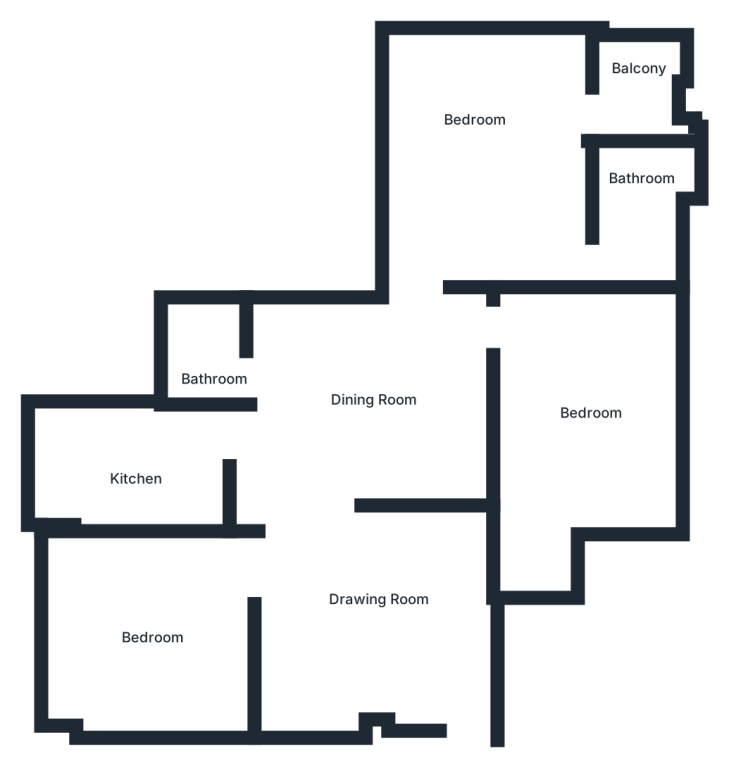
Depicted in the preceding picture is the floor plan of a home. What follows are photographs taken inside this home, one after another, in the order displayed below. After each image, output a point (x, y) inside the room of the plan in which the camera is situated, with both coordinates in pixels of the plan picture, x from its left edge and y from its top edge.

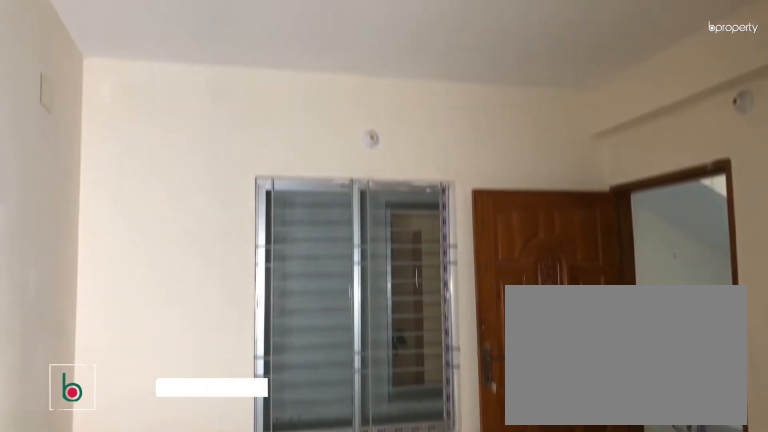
(342, 601)
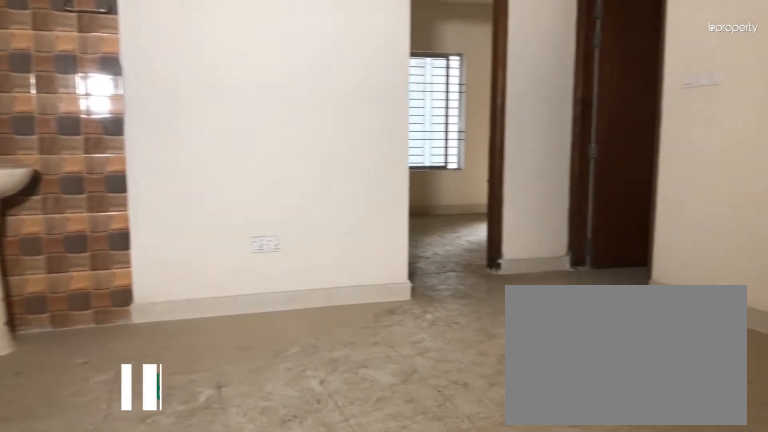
(377, 405)
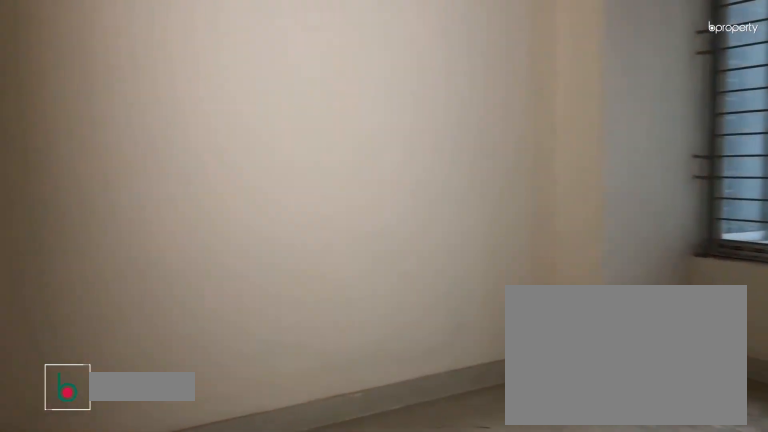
(150, 631)
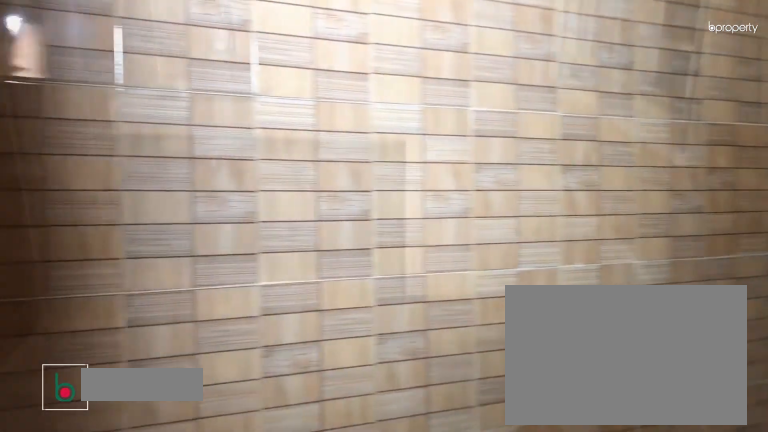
(134, 471)
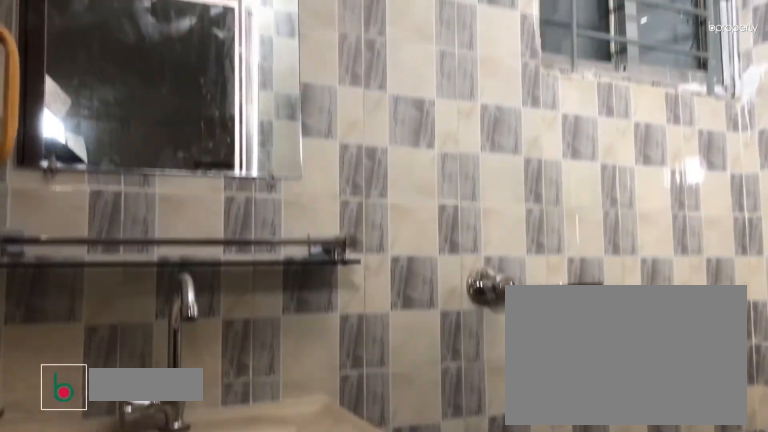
(203, 352)
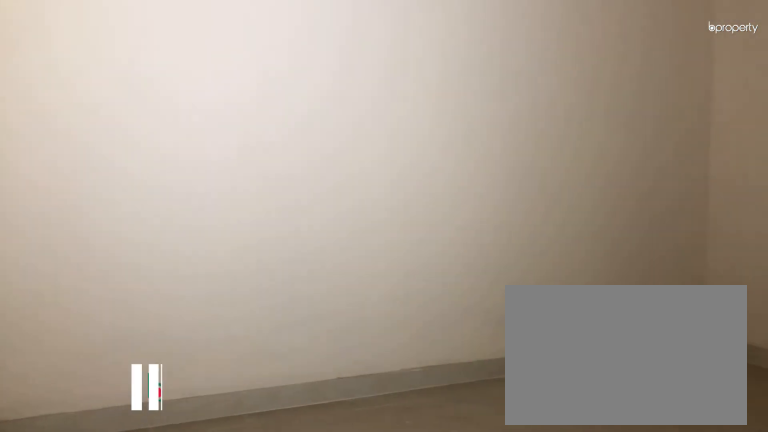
(584, 409)
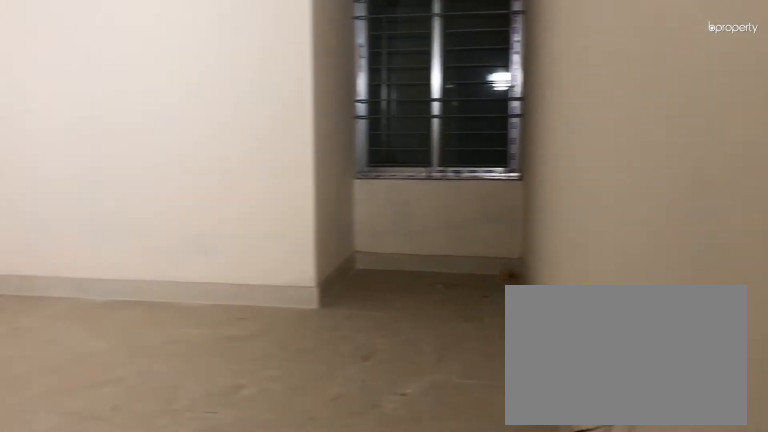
(584, 409)
